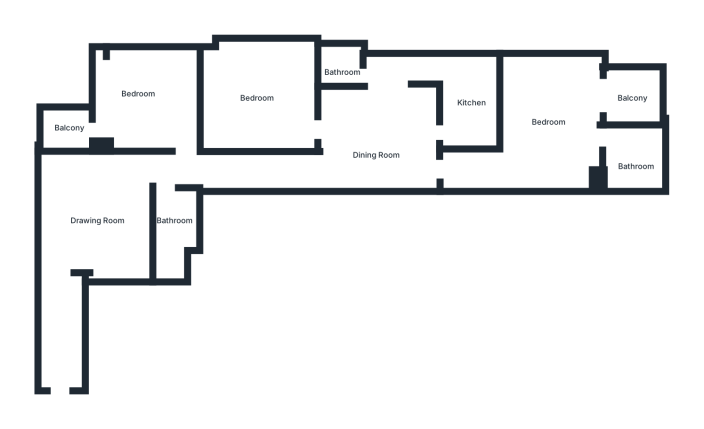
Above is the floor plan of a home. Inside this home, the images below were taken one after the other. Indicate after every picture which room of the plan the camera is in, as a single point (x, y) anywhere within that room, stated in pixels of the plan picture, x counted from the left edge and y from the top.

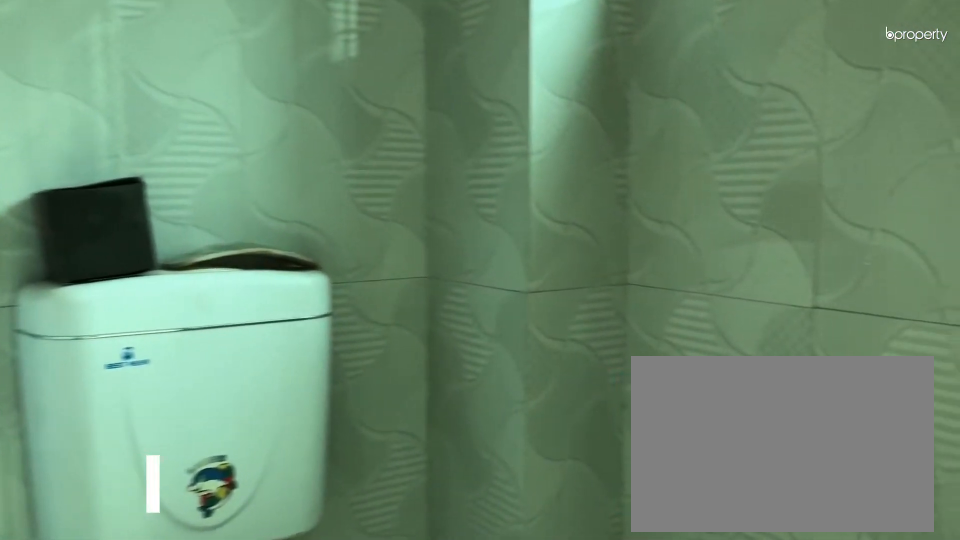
(343, 68)
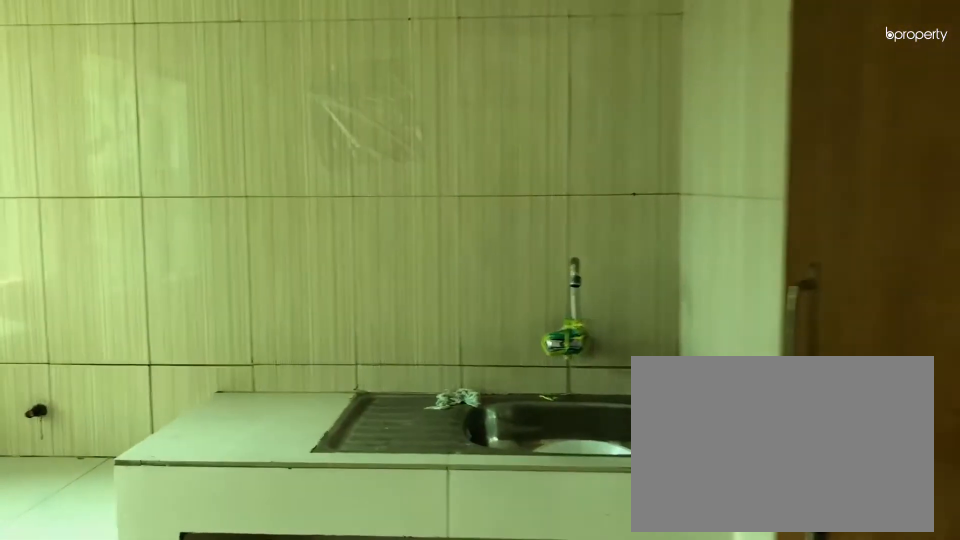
(470, 102)
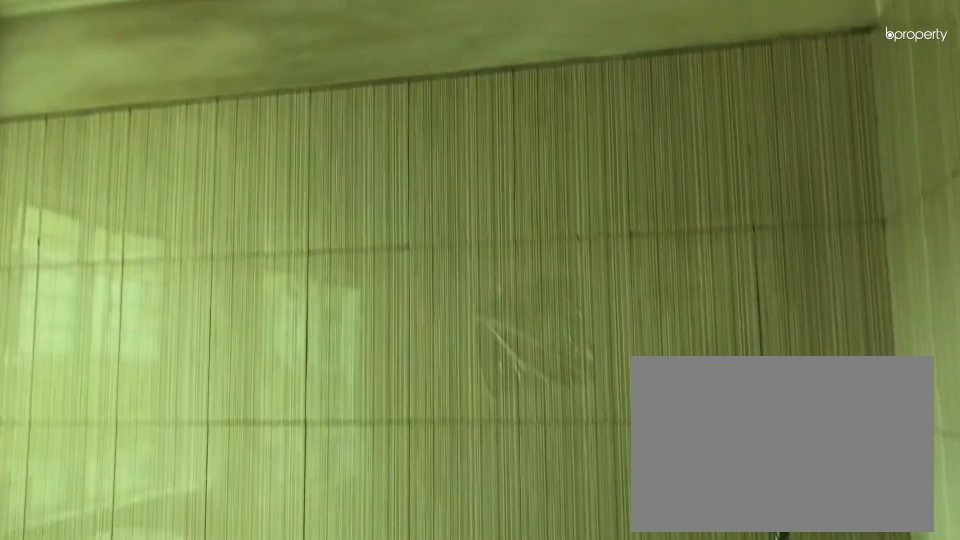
(470, 102)
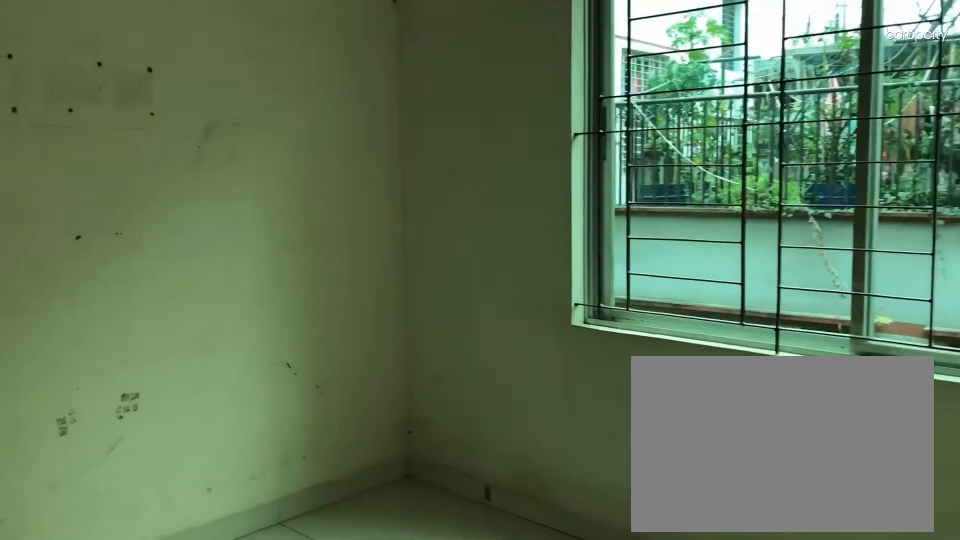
(560, 121)
